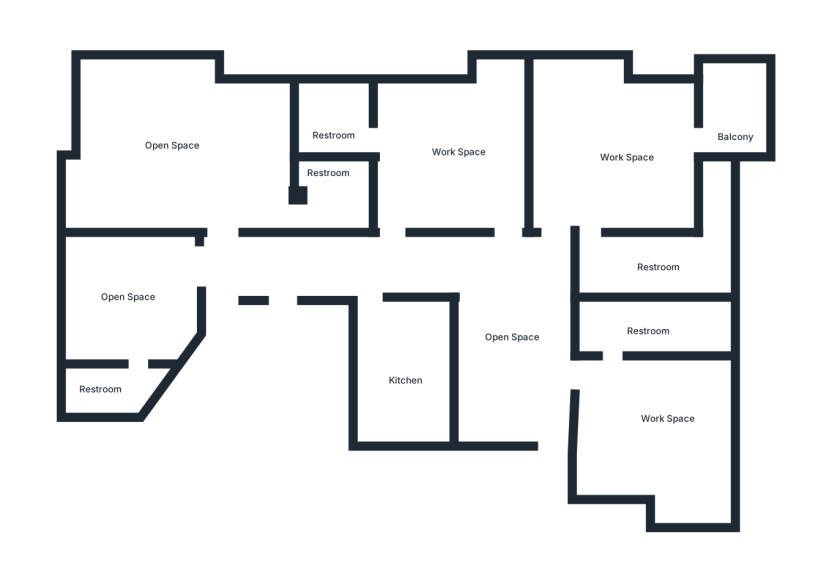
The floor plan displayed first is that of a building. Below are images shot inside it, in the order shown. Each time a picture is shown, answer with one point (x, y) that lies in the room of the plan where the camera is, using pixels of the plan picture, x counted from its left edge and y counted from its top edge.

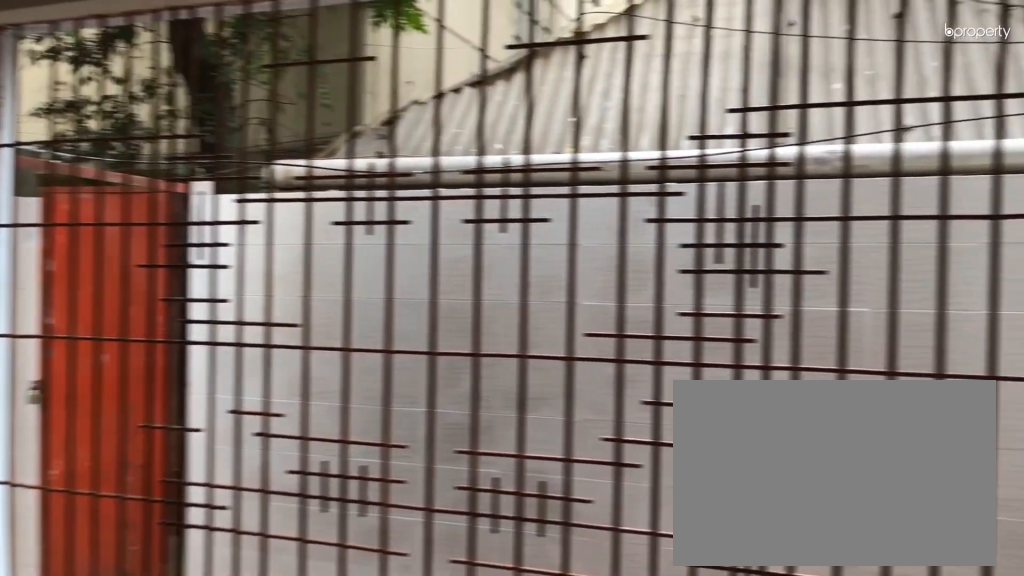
(730, 128)
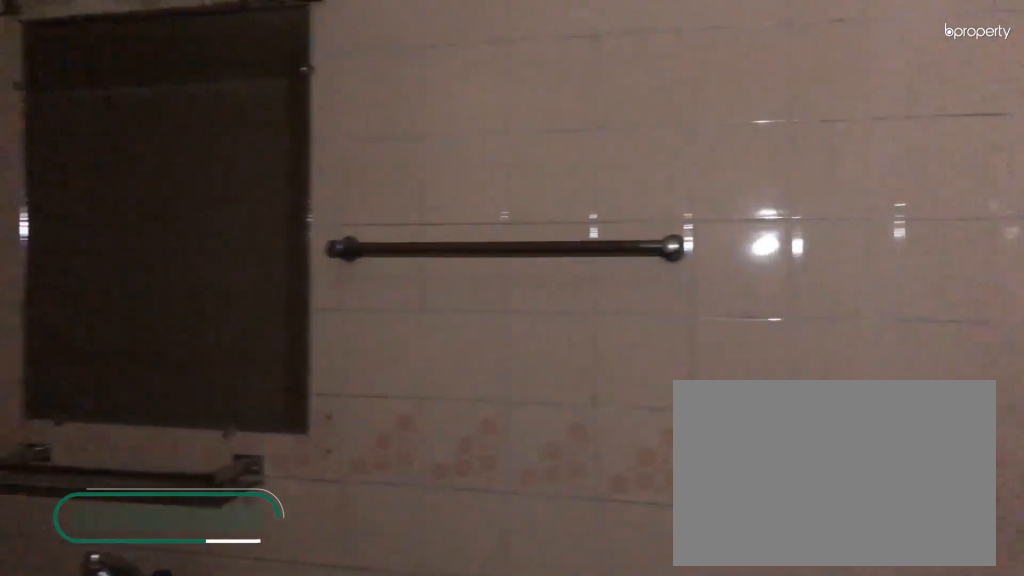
(652, 269)
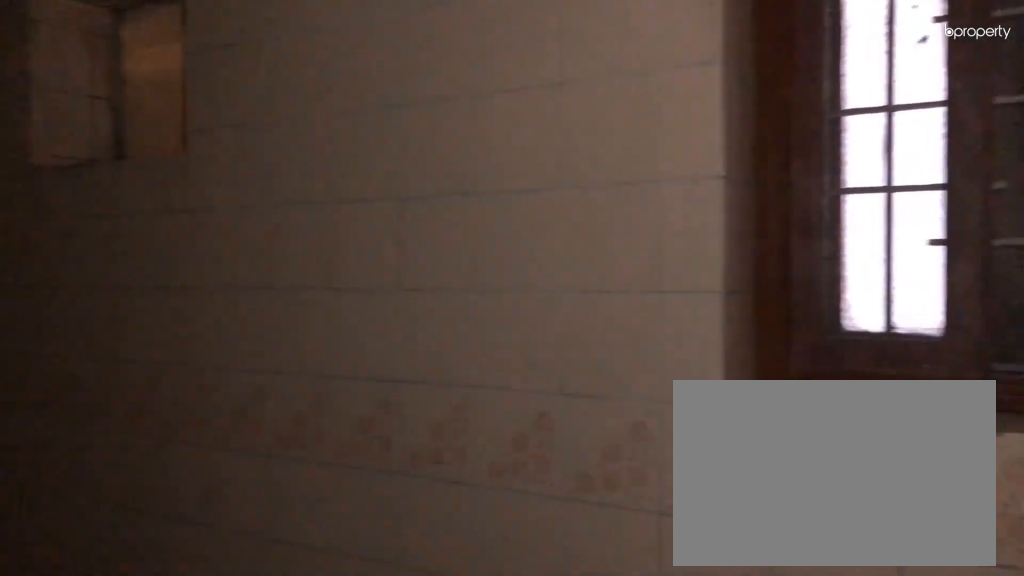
(652, 269)
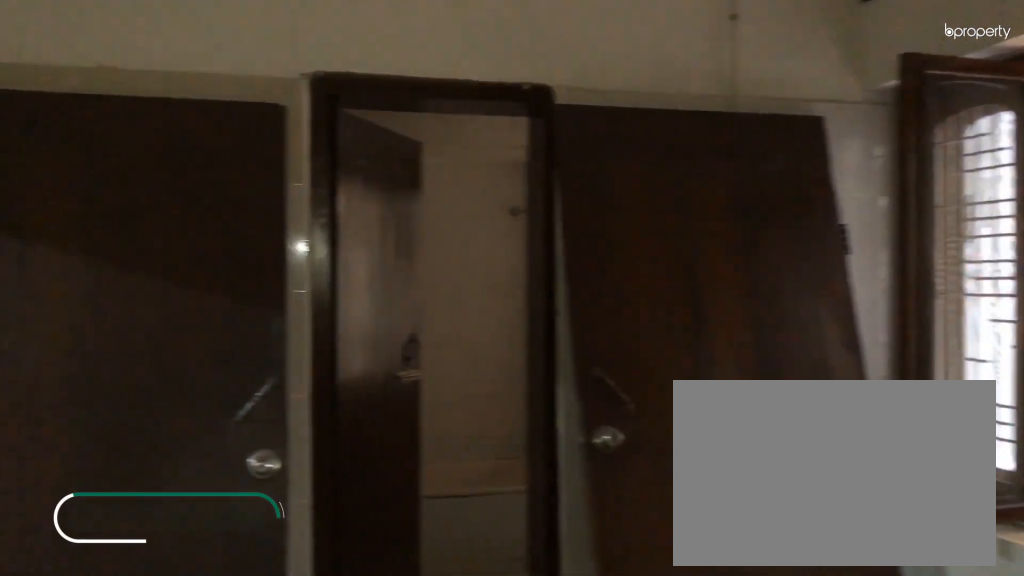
(431, 146)
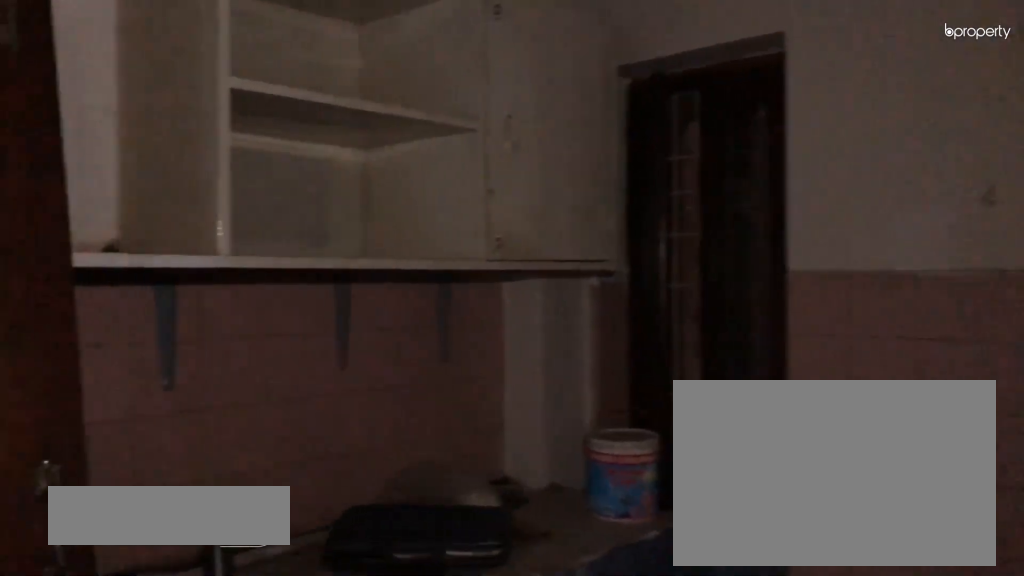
(407, 373)
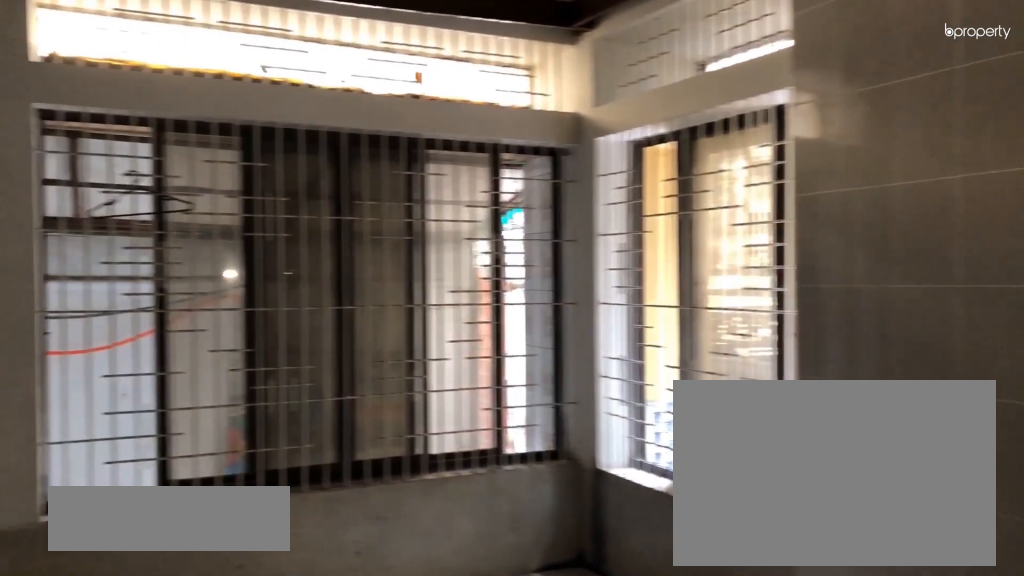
(191, 165)
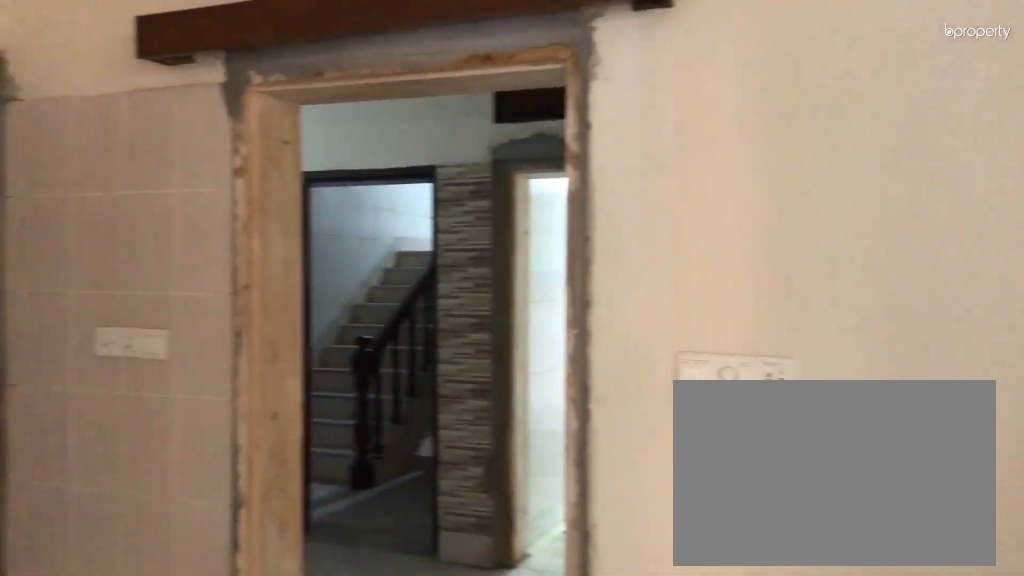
(191, 165)
